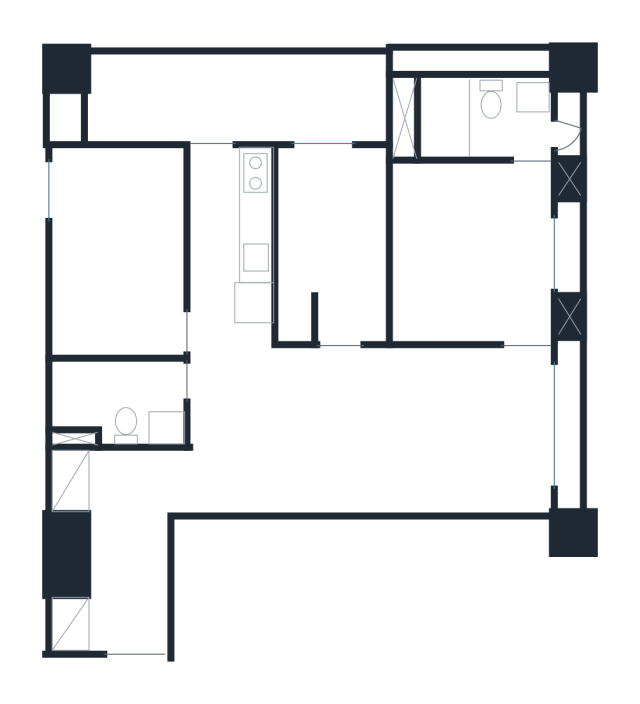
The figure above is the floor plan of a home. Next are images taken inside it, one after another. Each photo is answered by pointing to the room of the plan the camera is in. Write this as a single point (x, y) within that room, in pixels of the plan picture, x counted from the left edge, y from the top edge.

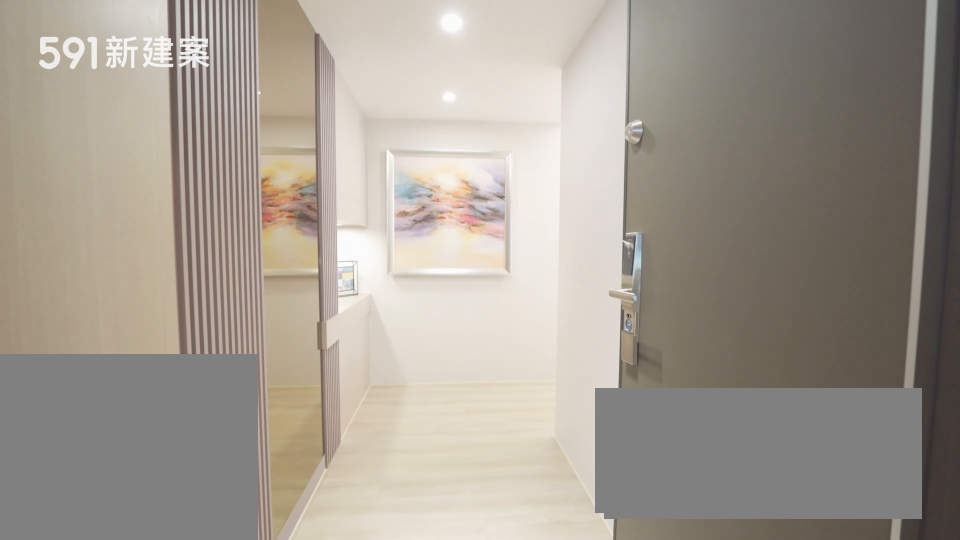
(106, 543)
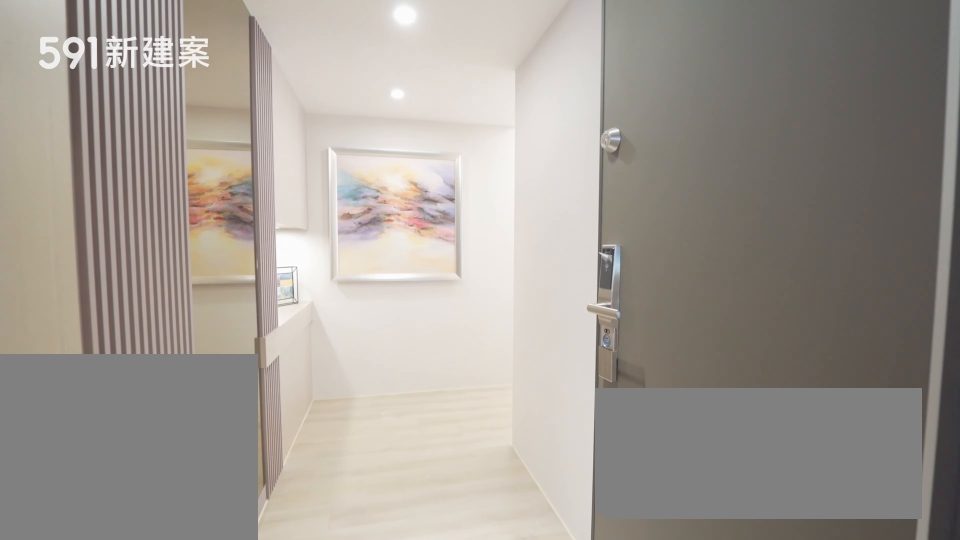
(106, 543)
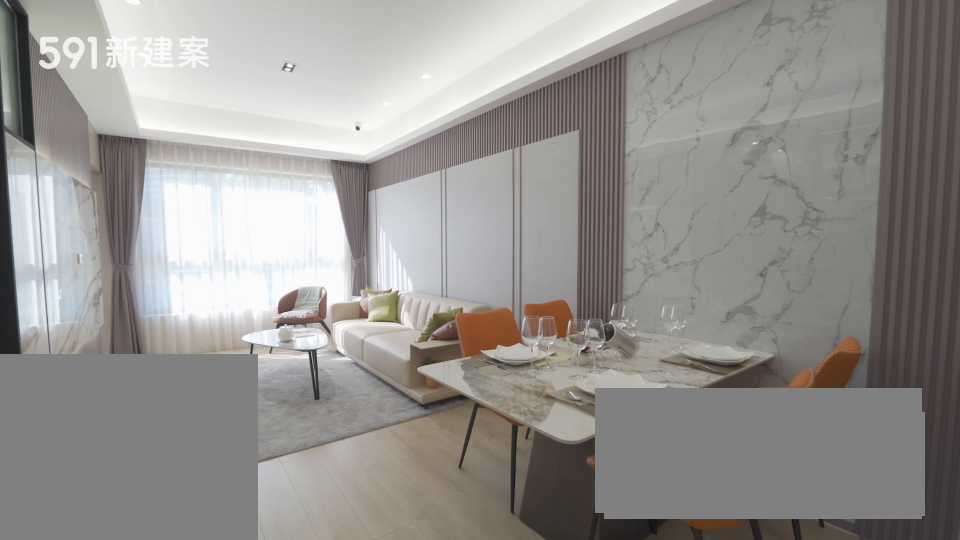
(275, 430)
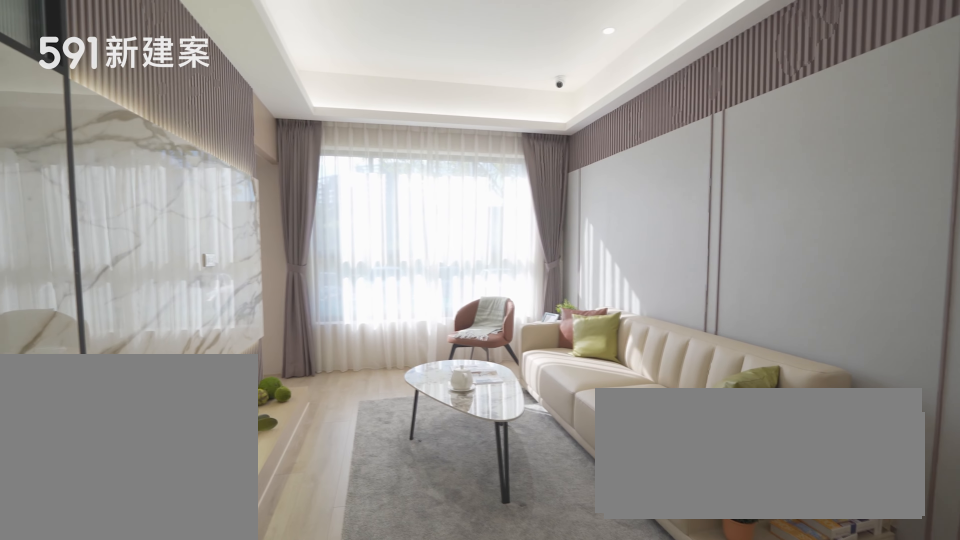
(450, 430)
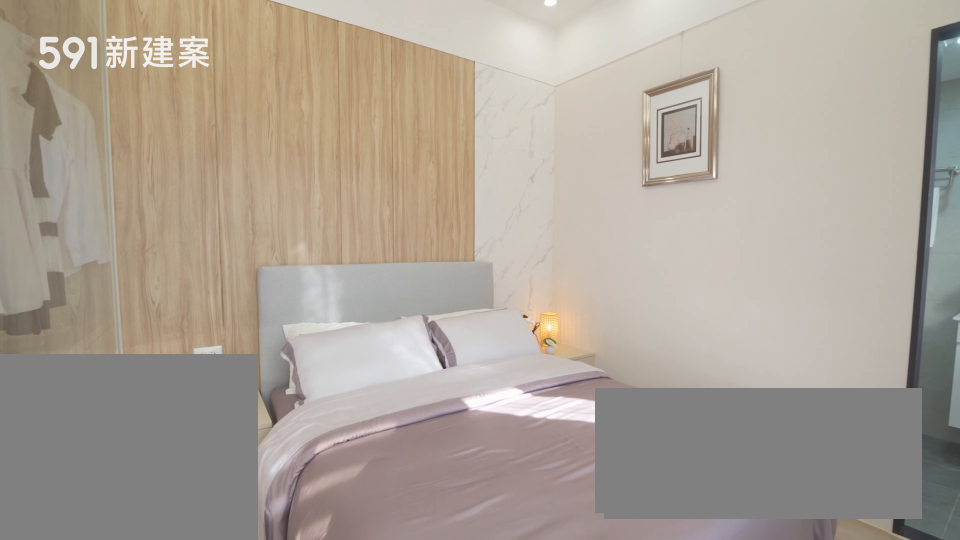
(467, 252)
